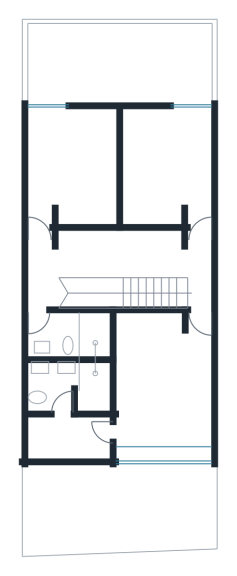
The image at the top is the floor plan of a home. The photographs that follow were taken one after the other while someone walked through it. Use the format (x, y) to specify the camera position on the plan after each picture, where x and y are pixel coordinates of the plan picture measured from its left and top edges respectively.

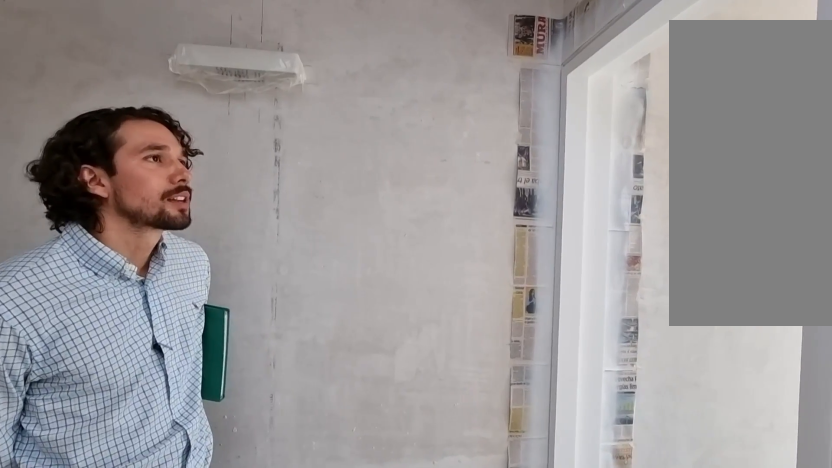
(42, 265)
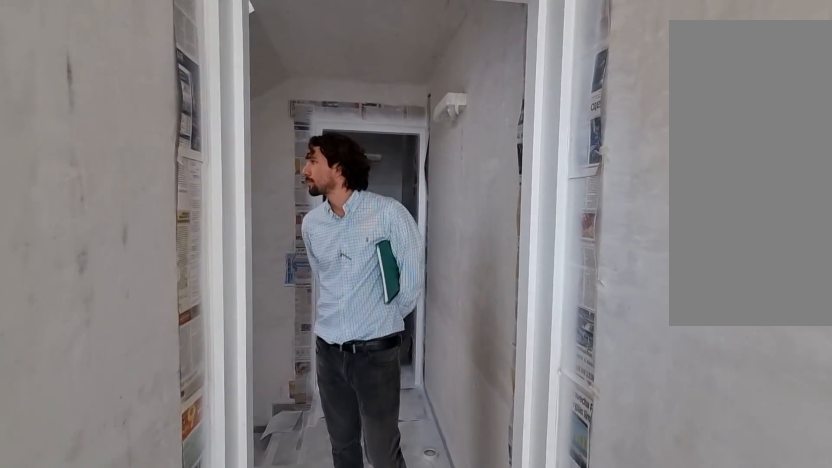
(41, 200)
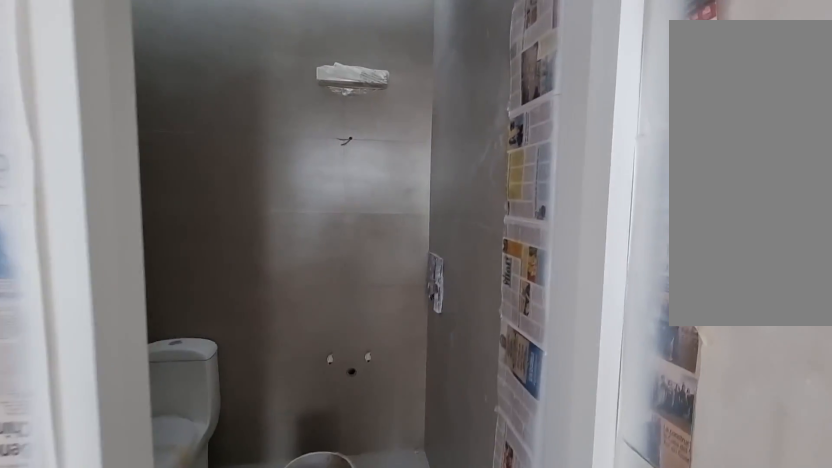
(36, 307)
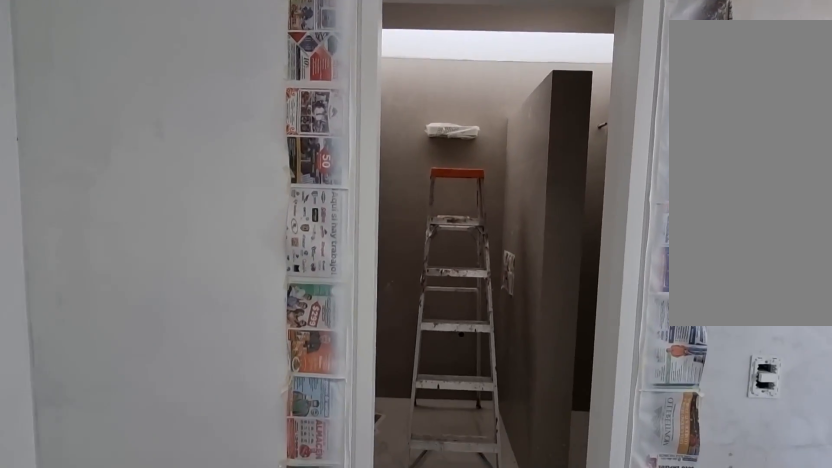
(67, 427)
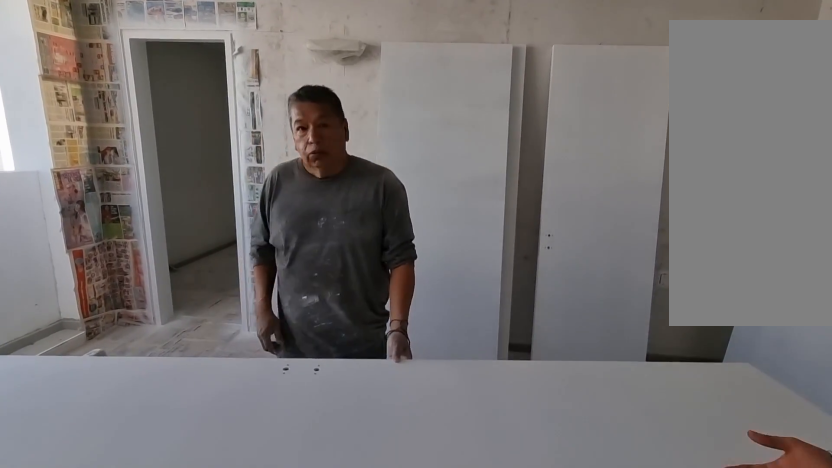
(192, 366)
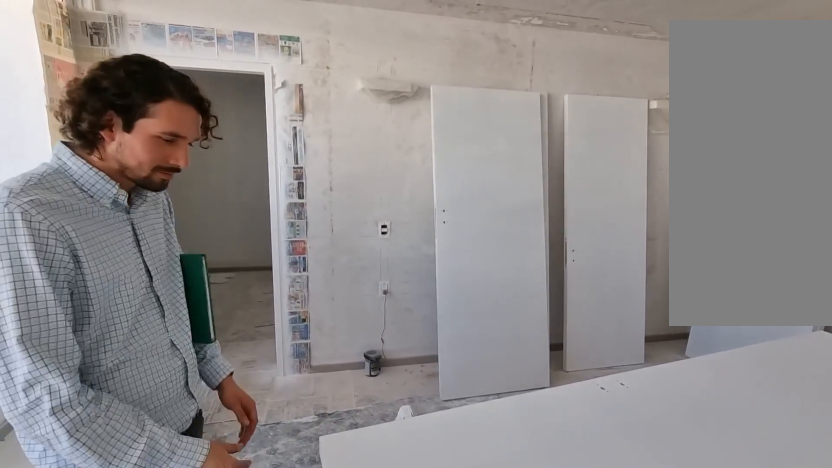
(168, 424)
